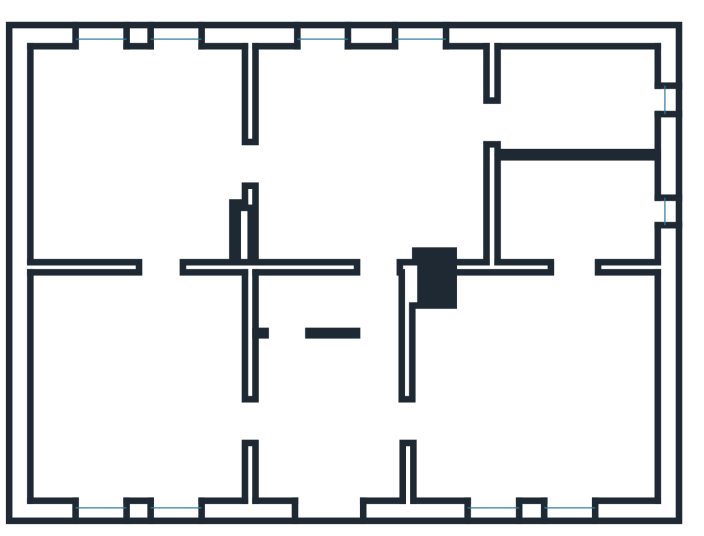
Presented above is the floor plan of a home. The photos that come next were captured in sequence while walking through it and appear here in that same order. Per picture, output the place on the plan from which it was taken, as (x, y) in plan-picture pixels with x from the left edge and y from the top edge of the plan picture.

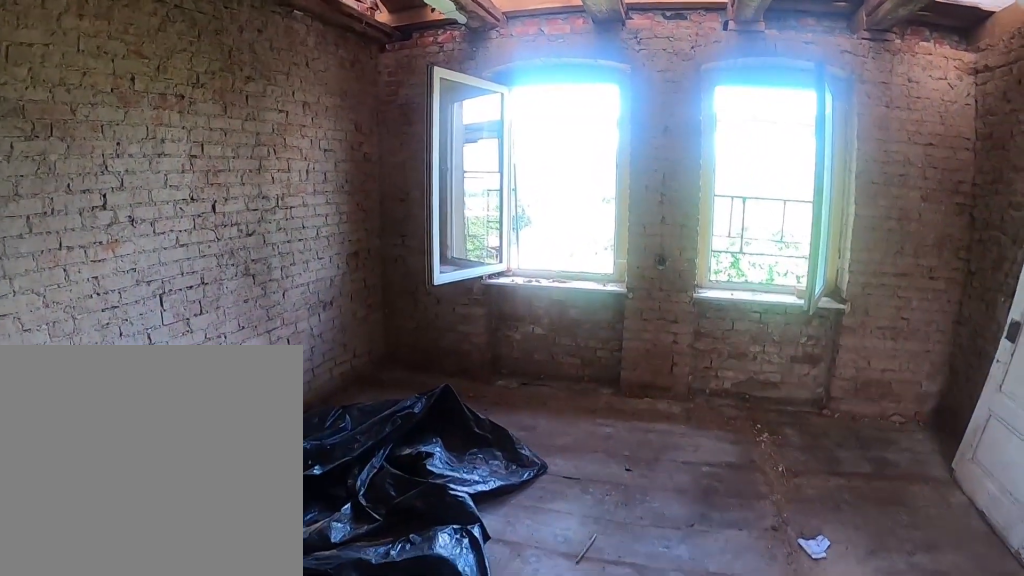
(106, 218)
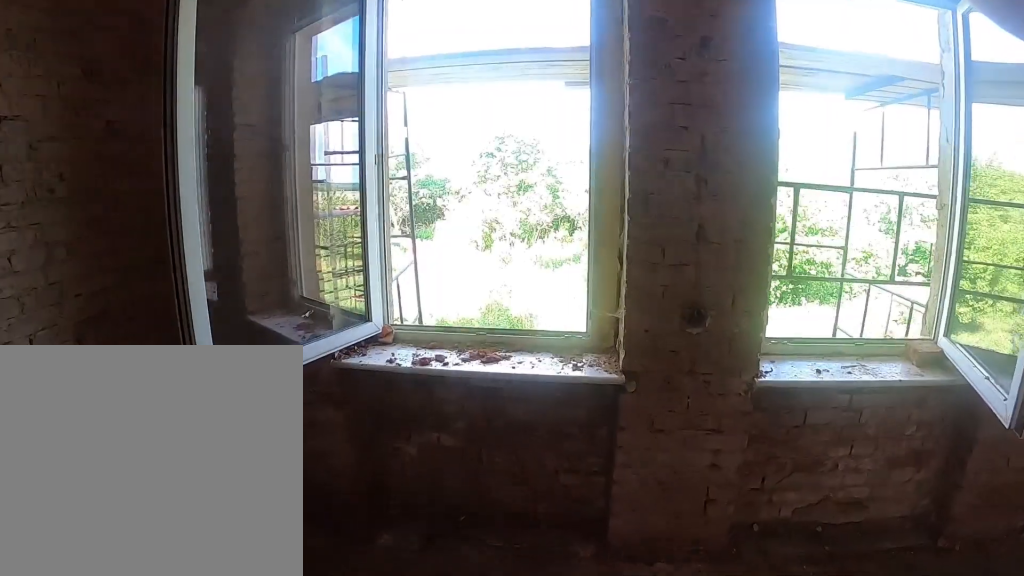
(99, 151)
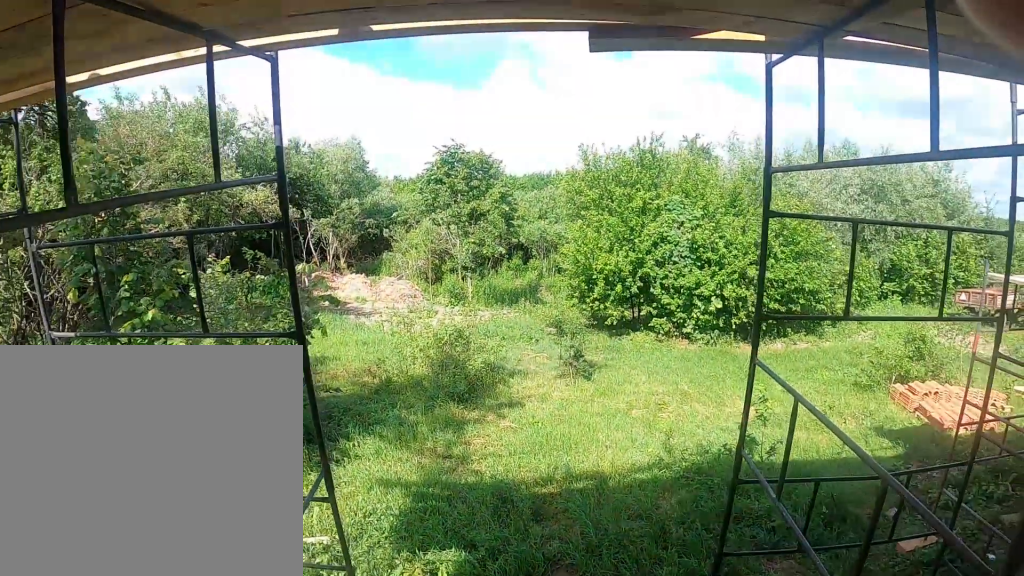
(104, 84)
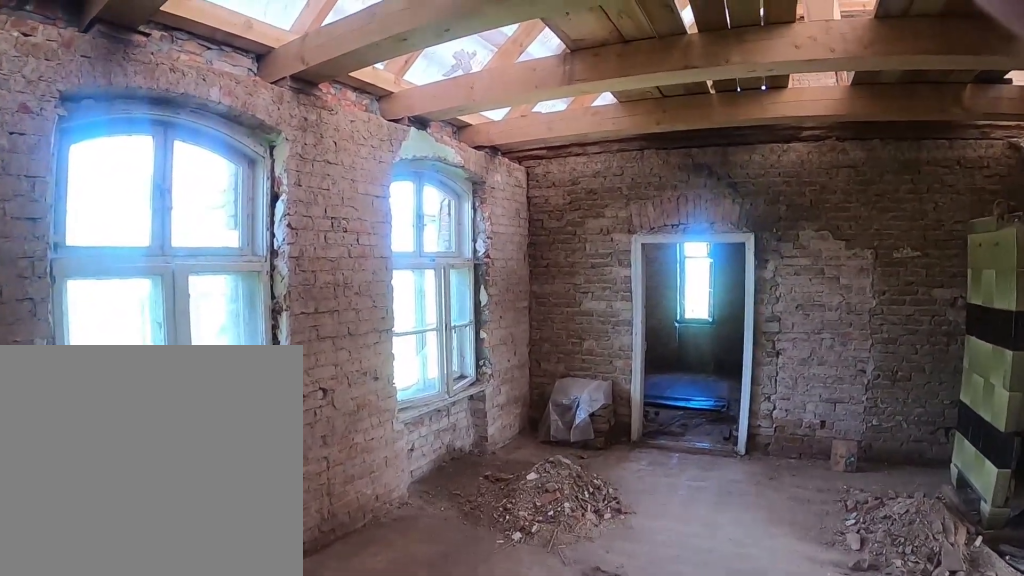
(289, 155)
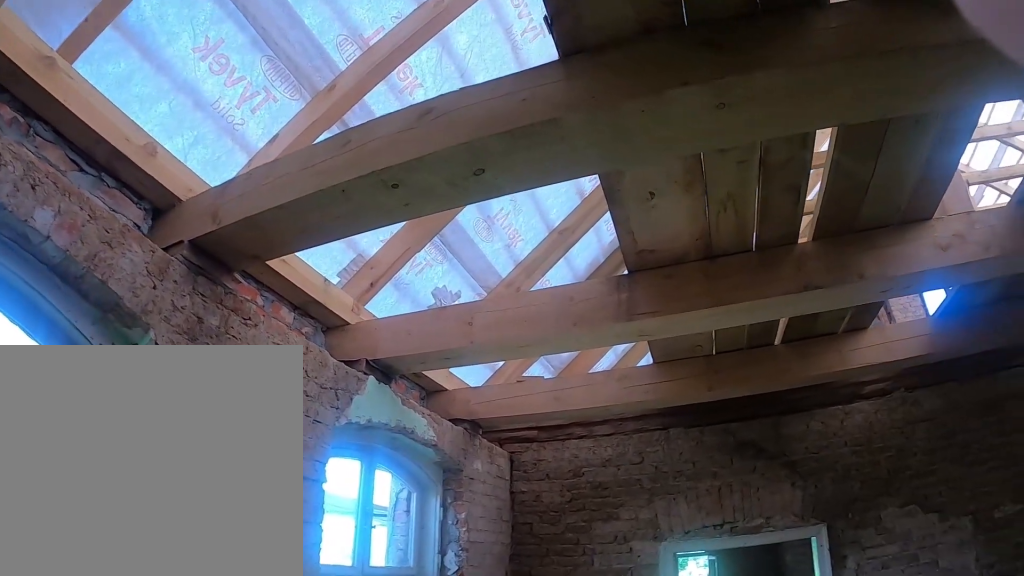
(346, 144)
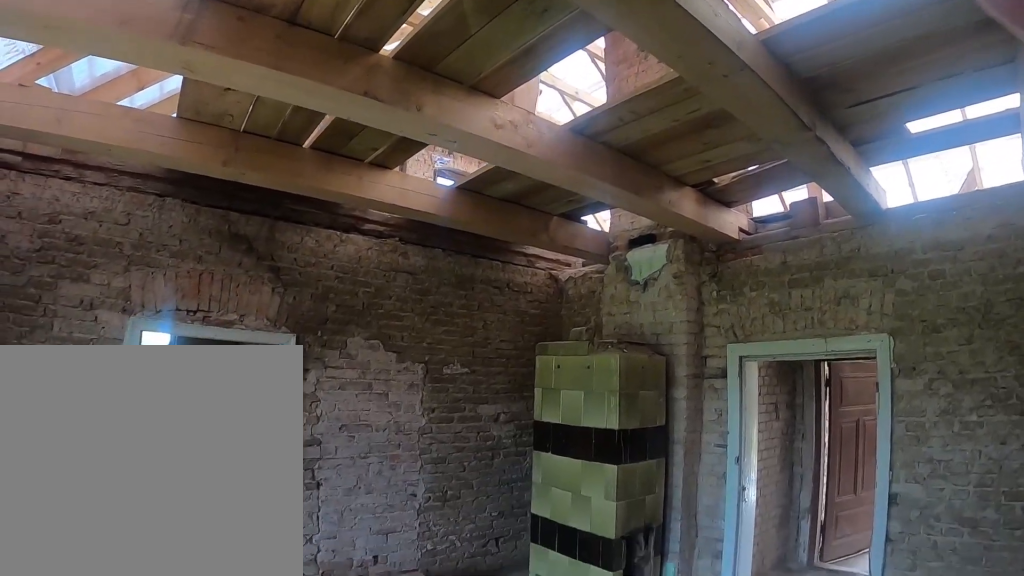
(391, 134)
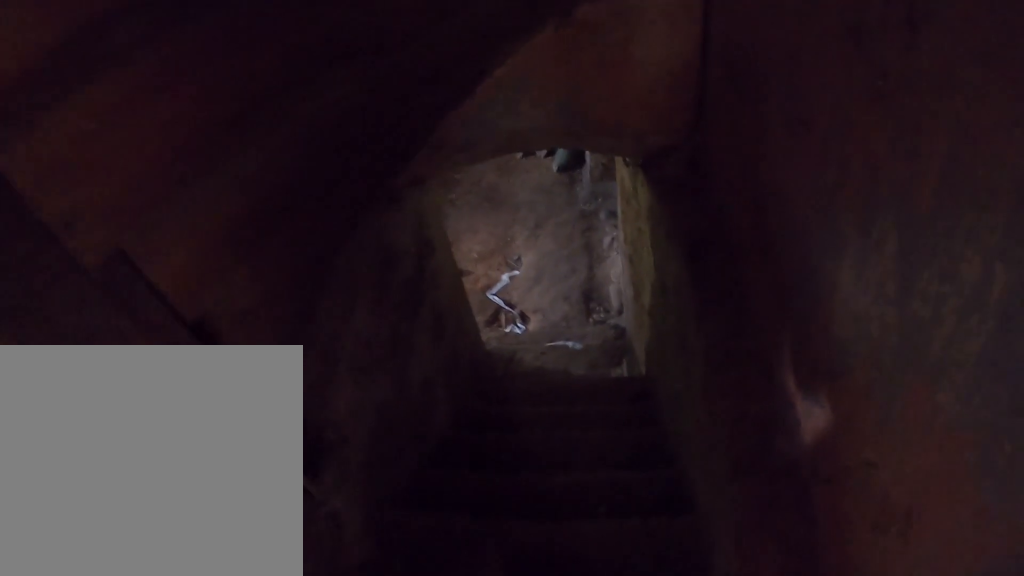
(353, 299)
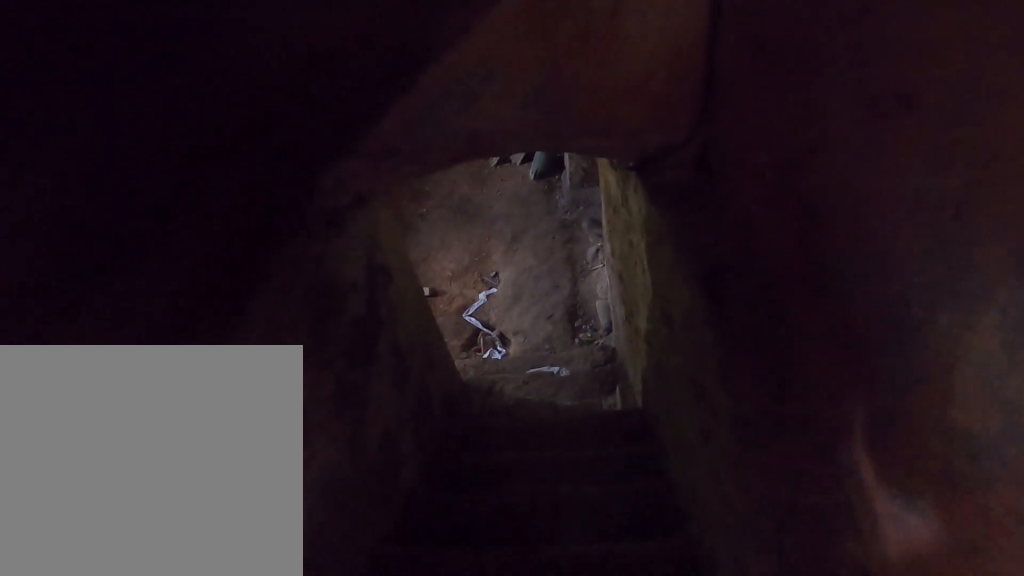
(337, 297)
